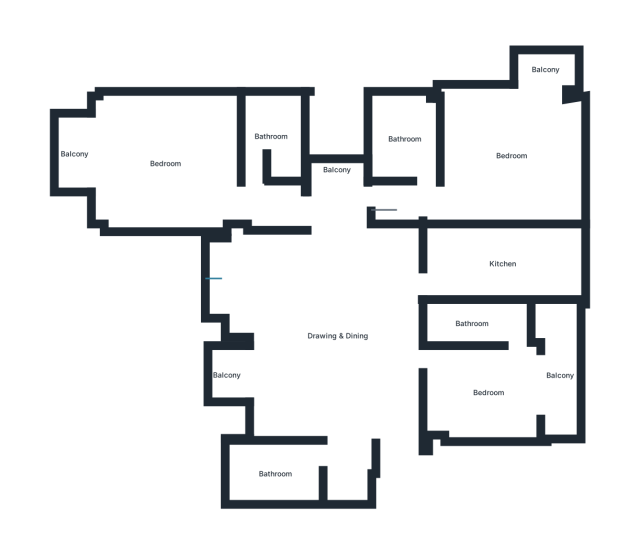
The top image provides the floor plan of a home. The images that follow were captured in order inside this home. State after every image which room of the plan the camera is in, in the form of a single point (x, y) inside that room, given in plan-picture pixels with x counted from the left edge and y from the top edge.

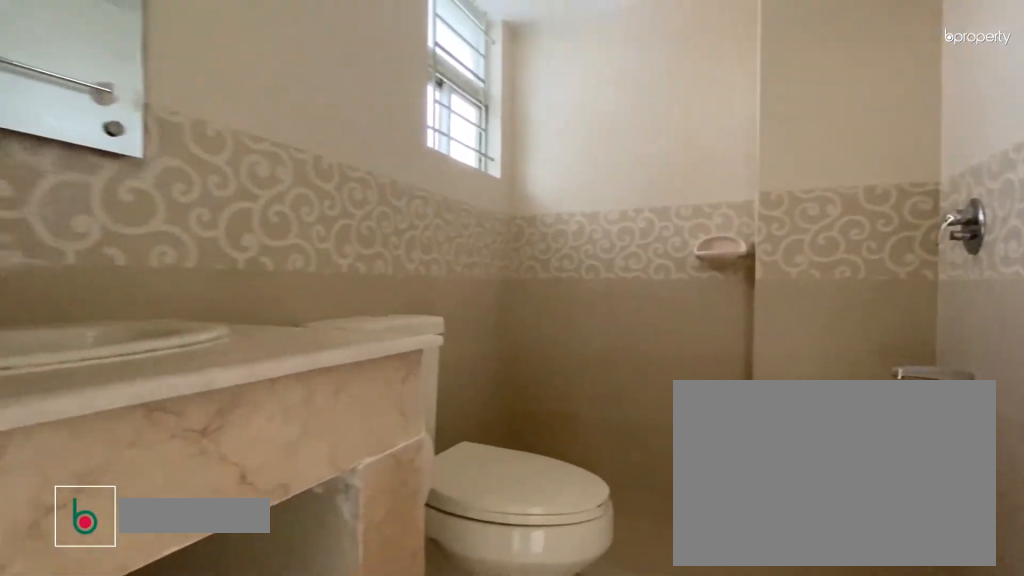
(405, 139)
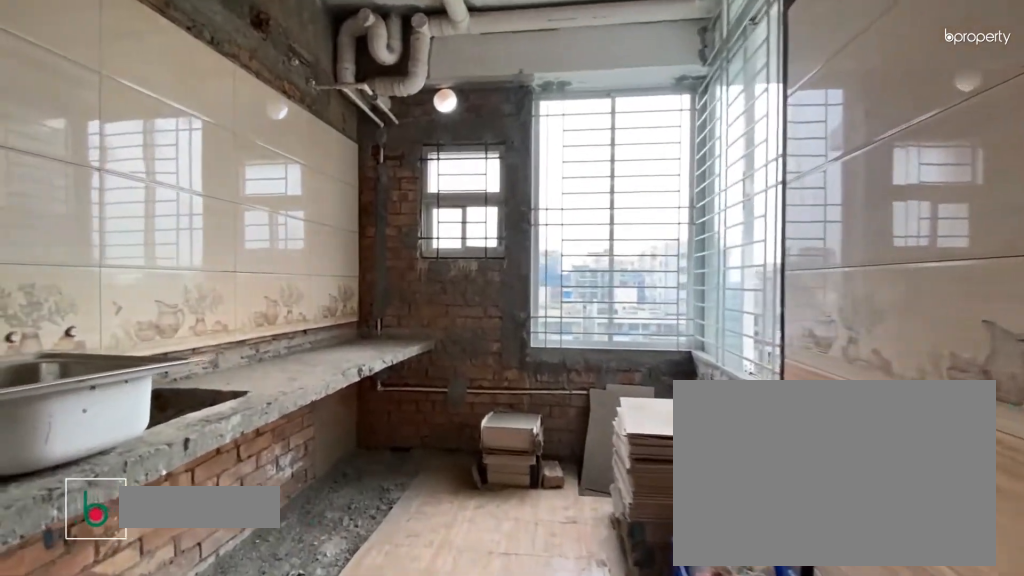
(502, 265)
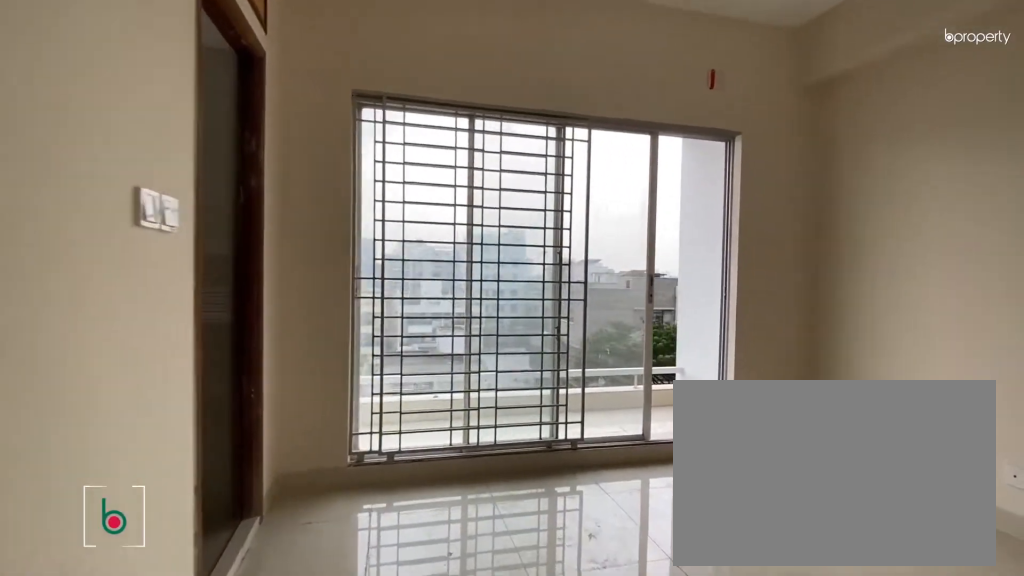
(489, 393)
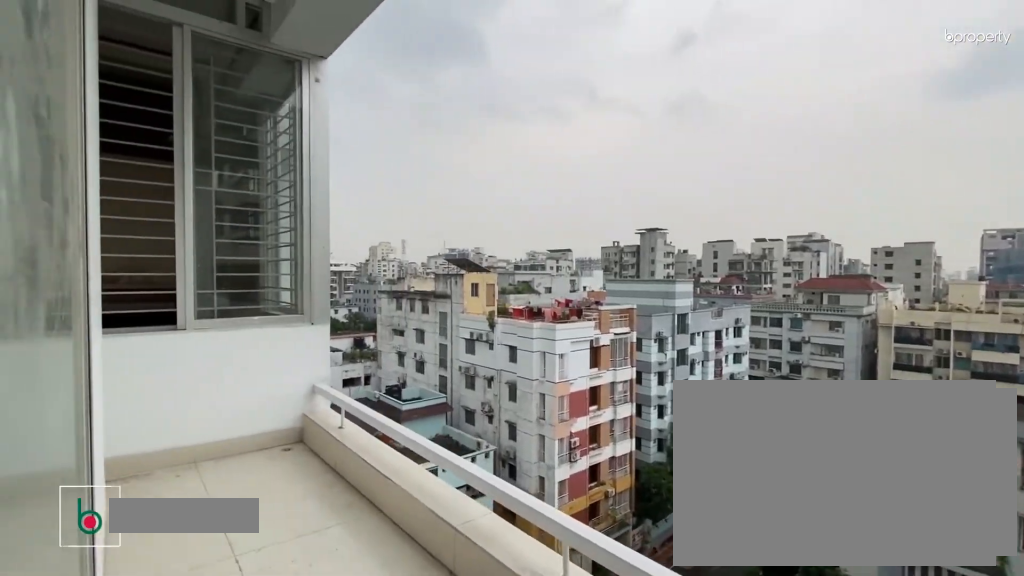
(562, 377)
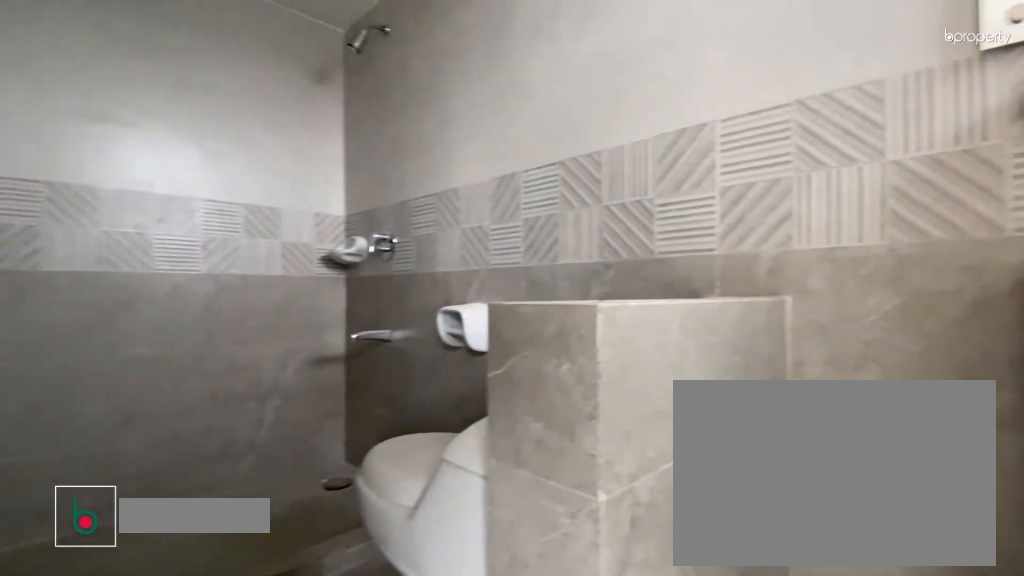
(469, 325)
